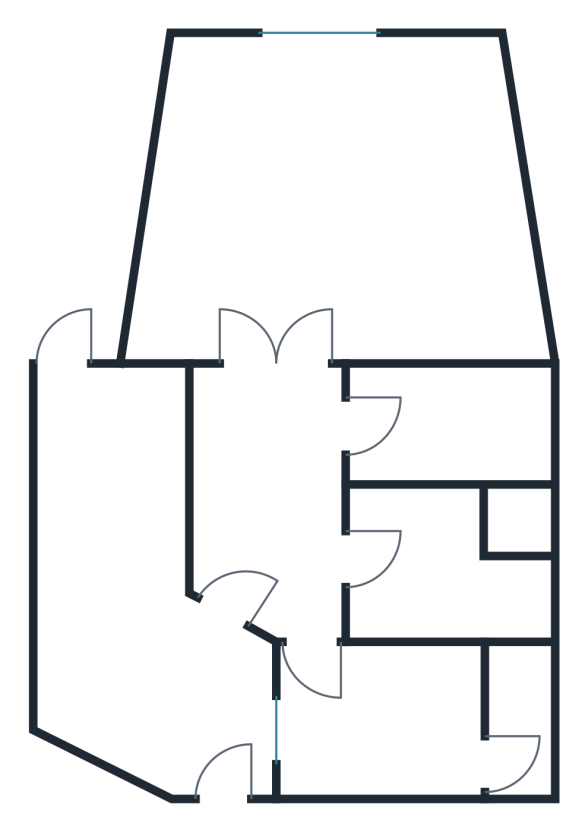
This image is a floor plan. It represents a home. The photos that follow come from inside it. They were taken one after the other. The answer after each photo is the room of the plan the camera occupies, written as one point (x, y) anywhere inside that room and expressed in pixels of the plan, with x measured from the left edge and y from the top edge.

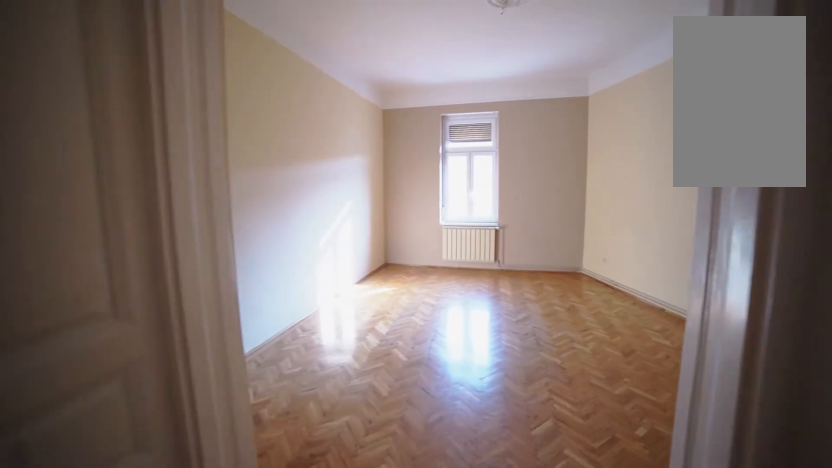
(273, 374)
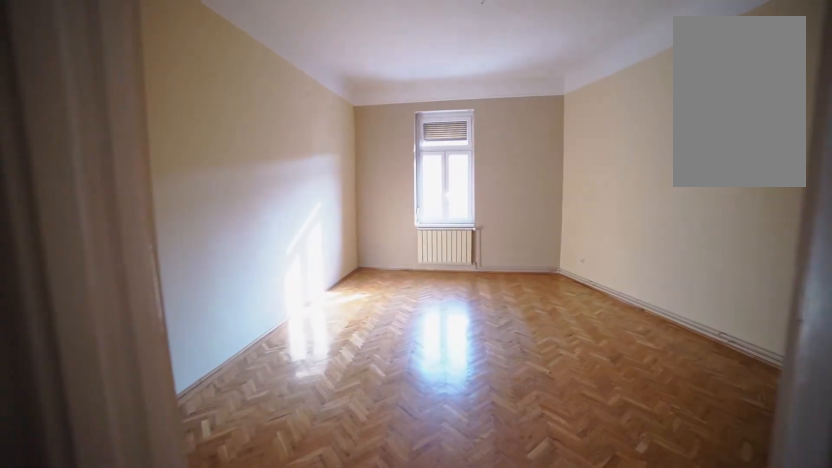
(268, 352)
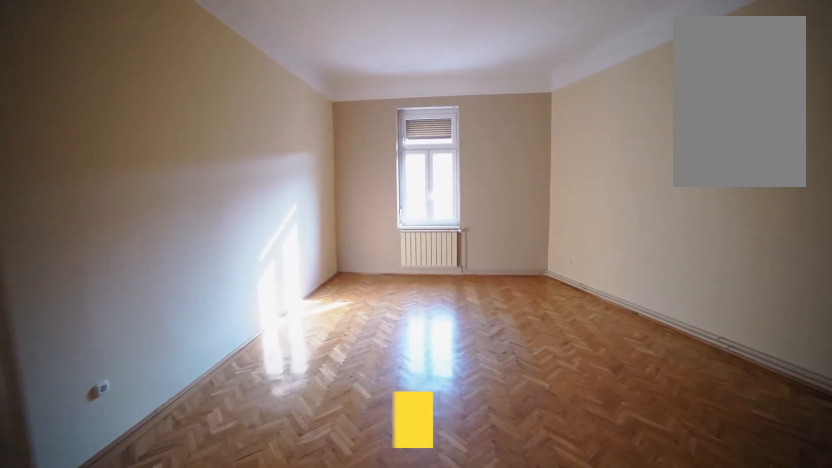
(260, 331)
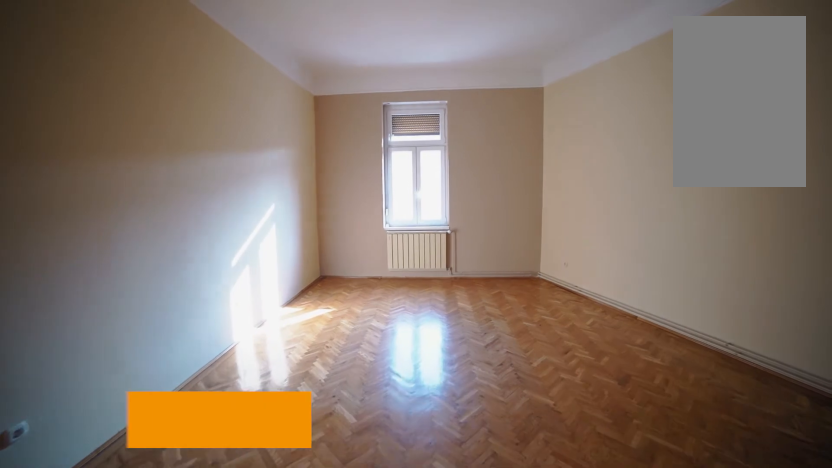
(253, 311)
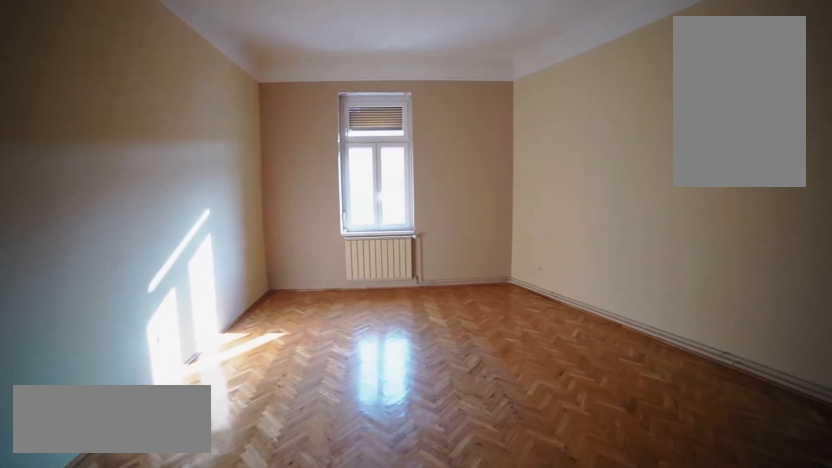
(238, 270)
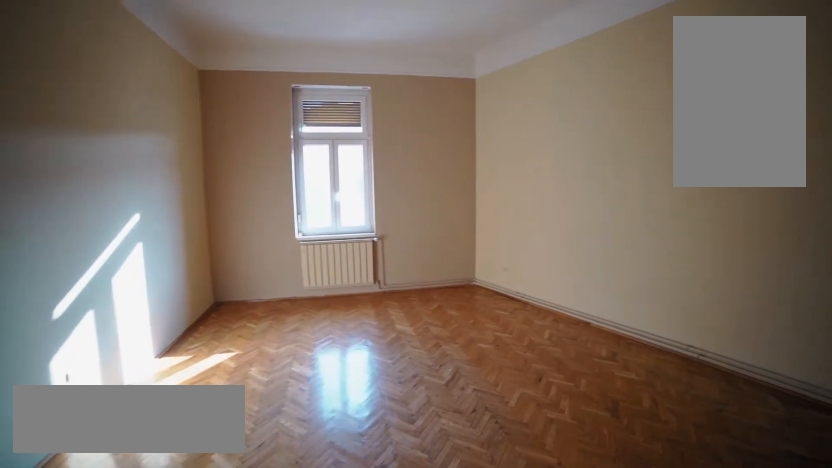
(230, 248)
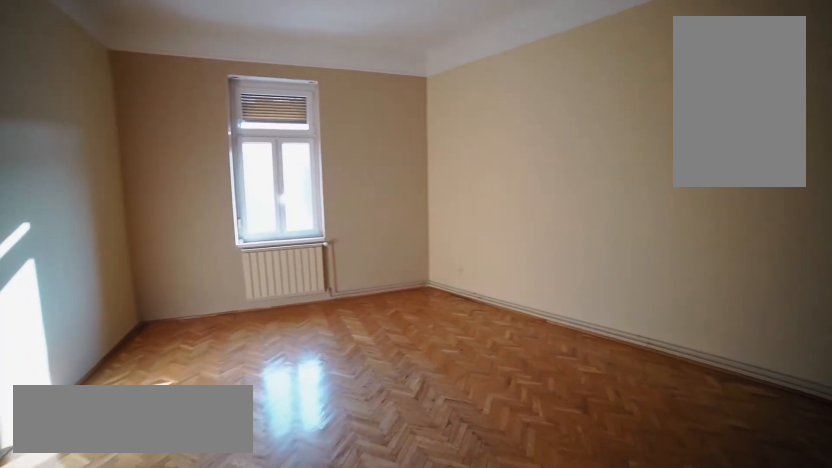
(222, 227)
